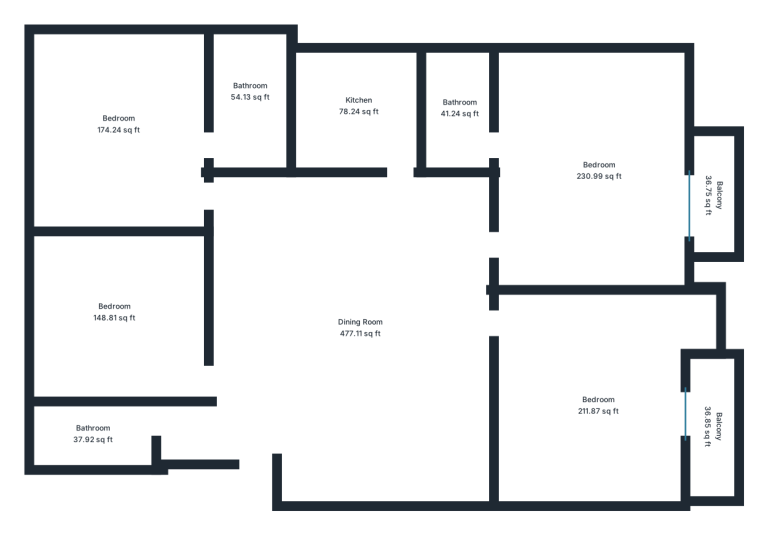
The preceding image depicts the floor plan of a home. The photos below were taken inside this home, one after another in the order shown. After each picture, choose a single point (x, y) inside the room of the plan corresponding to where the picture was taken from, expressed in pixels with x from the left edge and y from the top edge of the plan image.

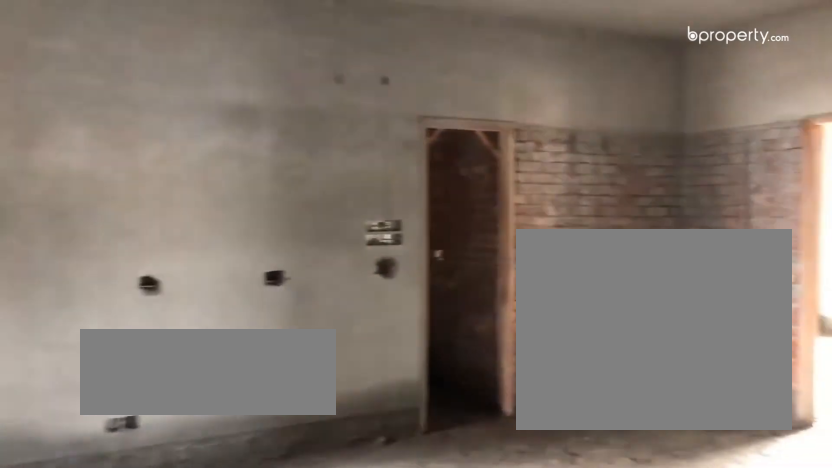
(361, 330)
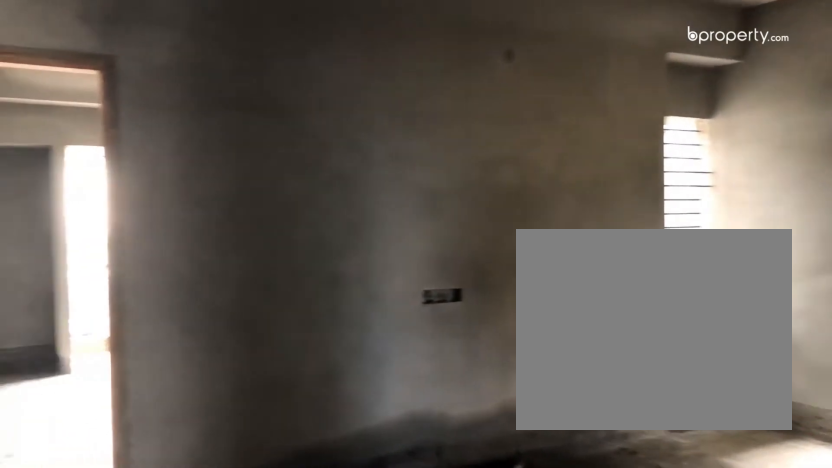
(361, 330)
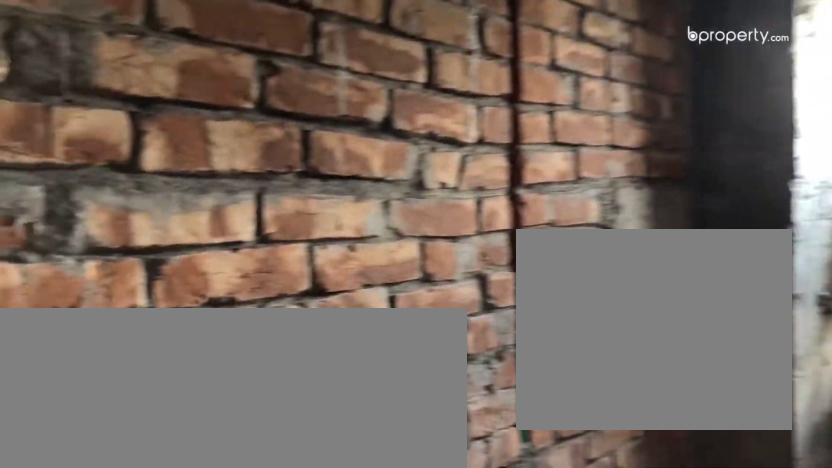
(89, 433)
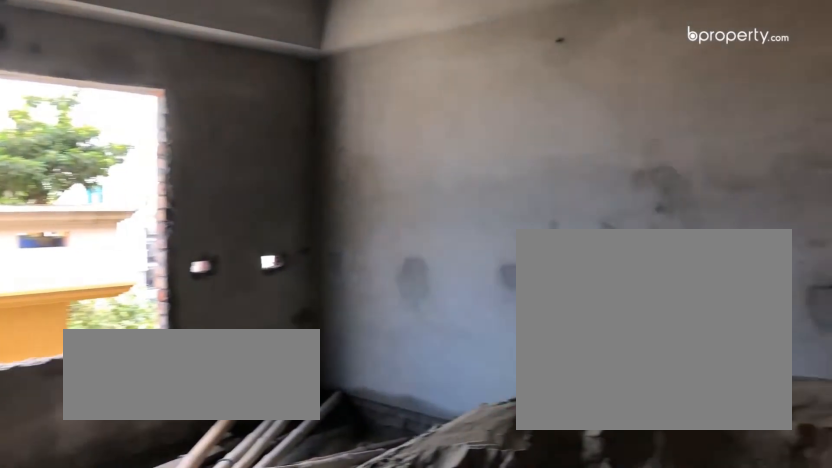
(118, 319)
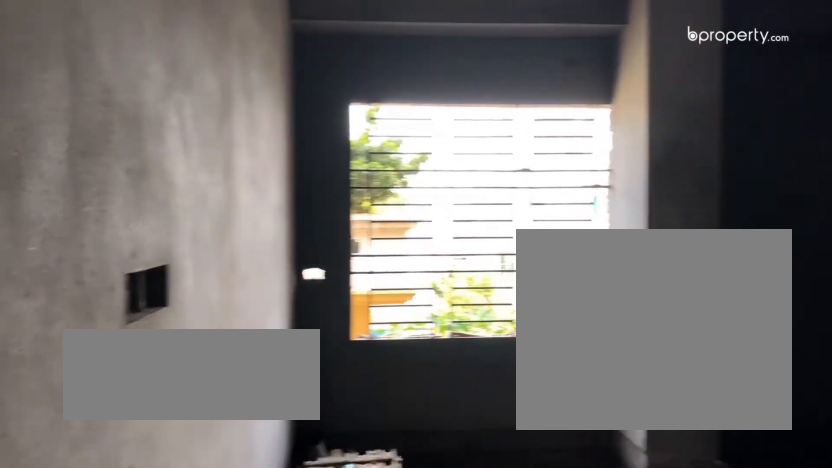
(120, 125)
